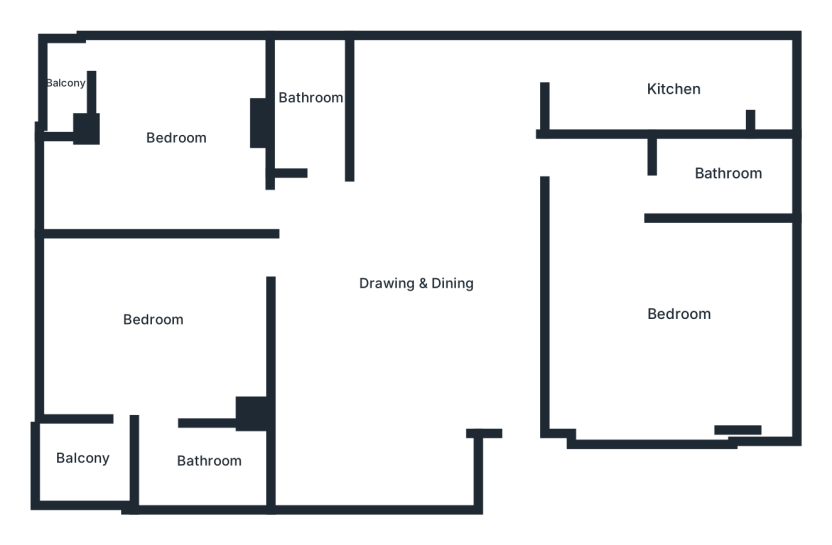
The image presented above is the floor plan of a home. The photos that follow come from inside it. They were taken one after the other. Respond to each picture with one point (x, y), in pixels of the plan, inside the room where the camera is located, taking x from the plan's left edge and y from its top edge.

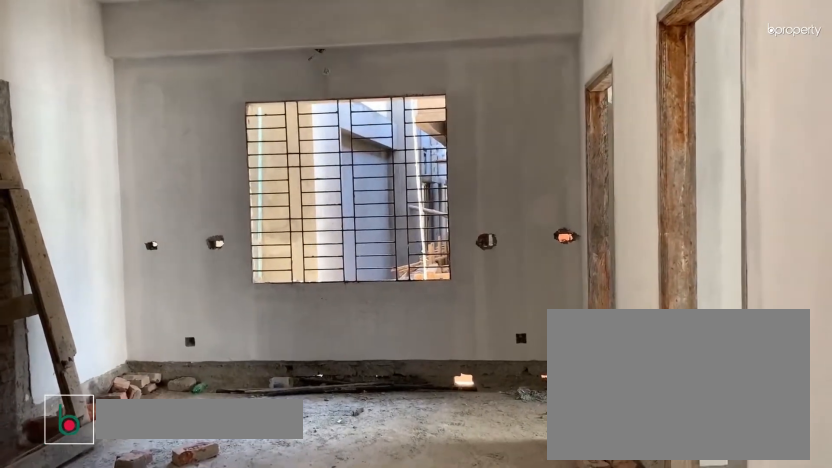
(418, 282)
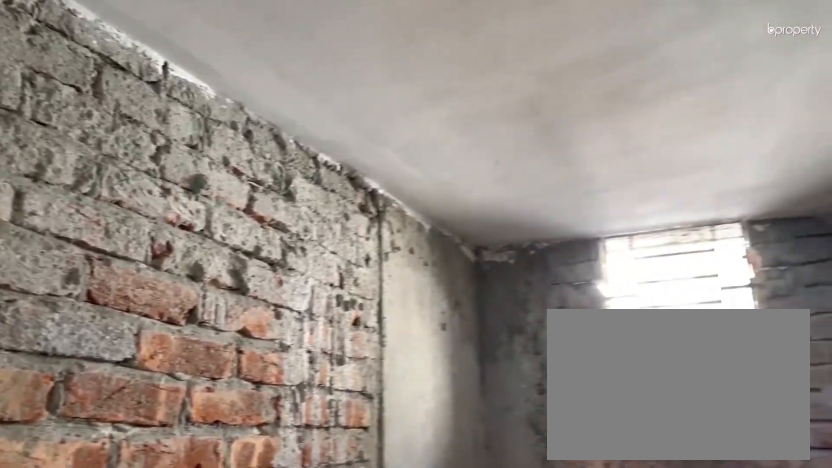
(731, 170)
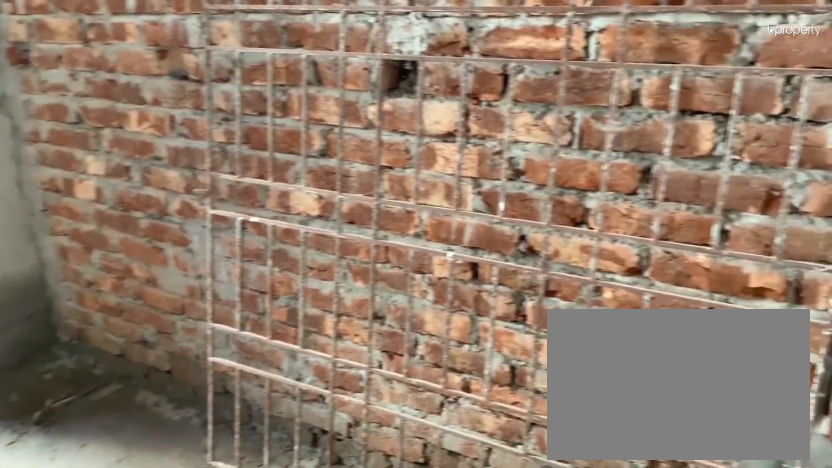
(667, 90)
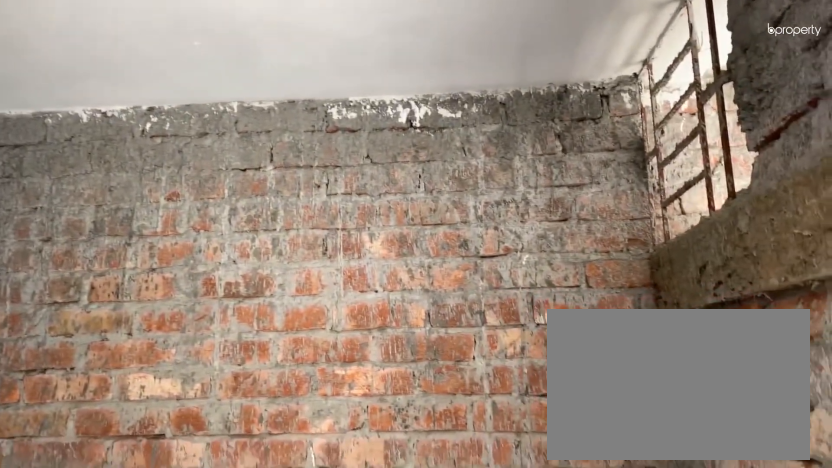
(204, 459)
